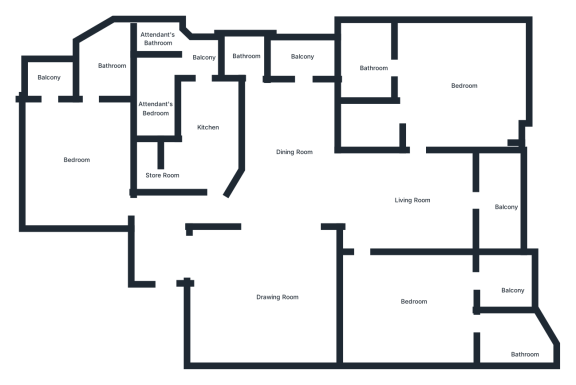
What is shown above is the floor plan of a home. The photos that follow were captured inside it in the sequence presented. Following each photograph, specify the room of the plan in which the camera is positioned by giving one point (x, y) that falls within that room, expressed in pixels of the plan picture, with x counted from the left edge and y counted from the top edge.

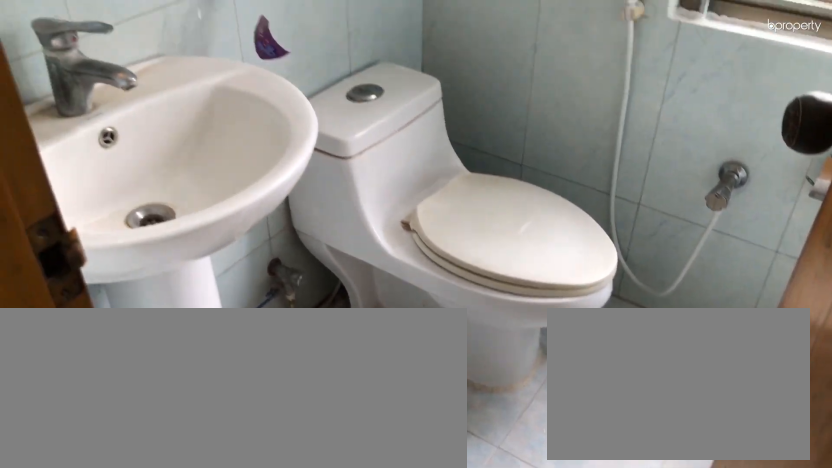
(242, 53)
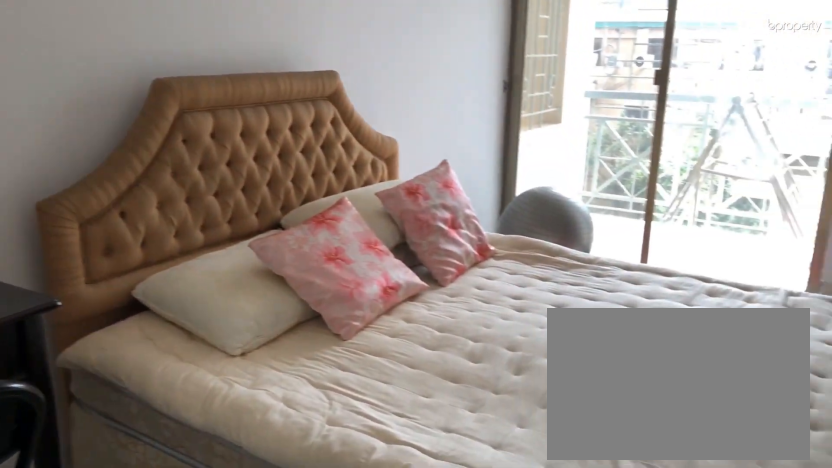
(81, 144)
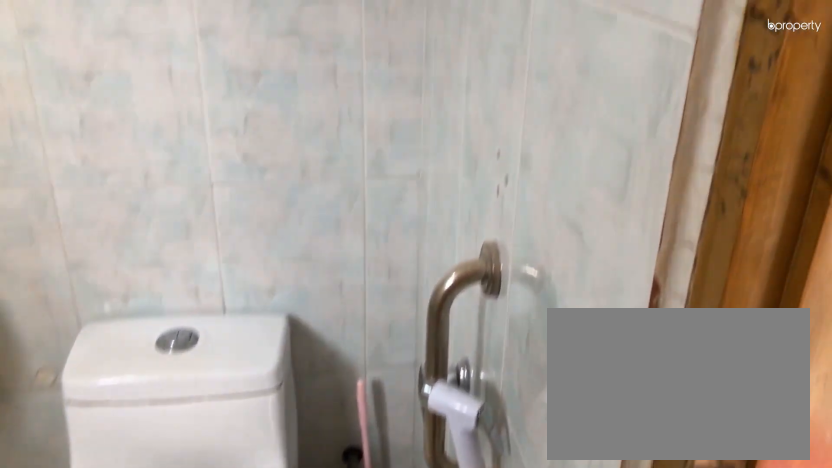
(100, 59)
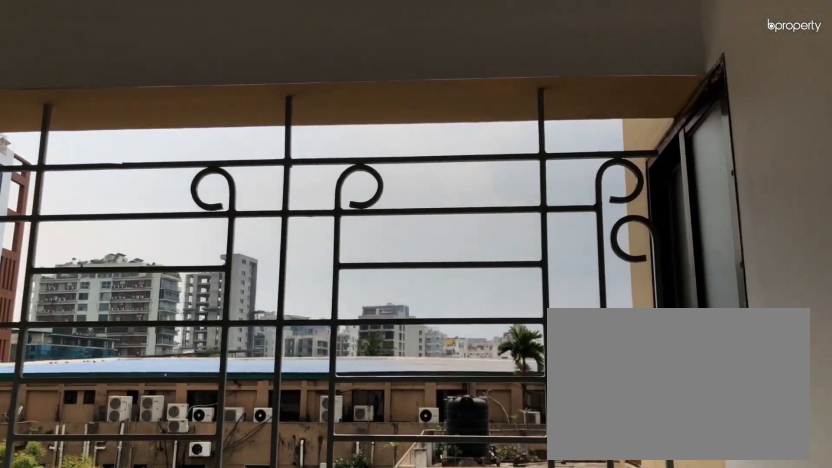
(55, 77)
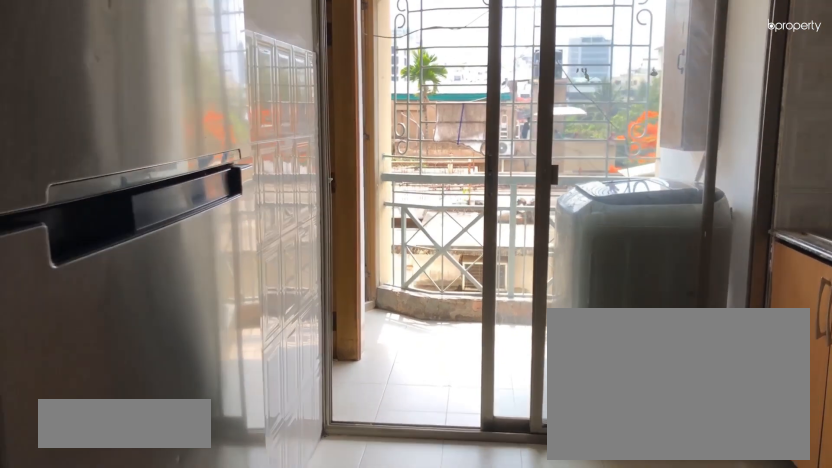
(208, 124)
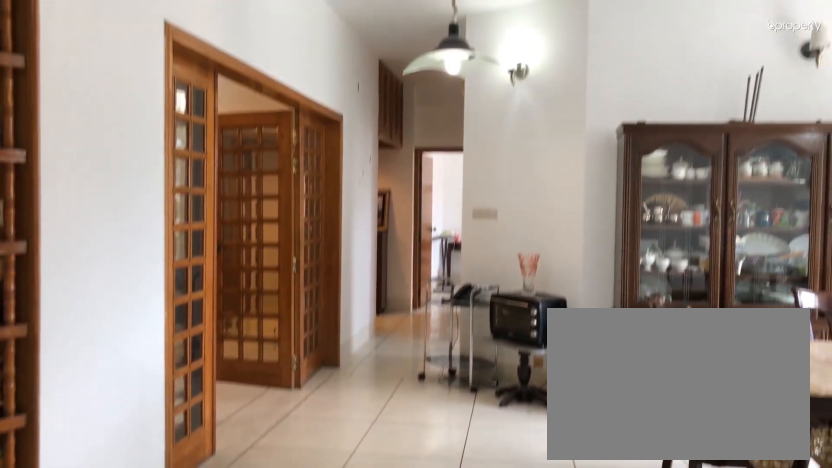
(417, 197)
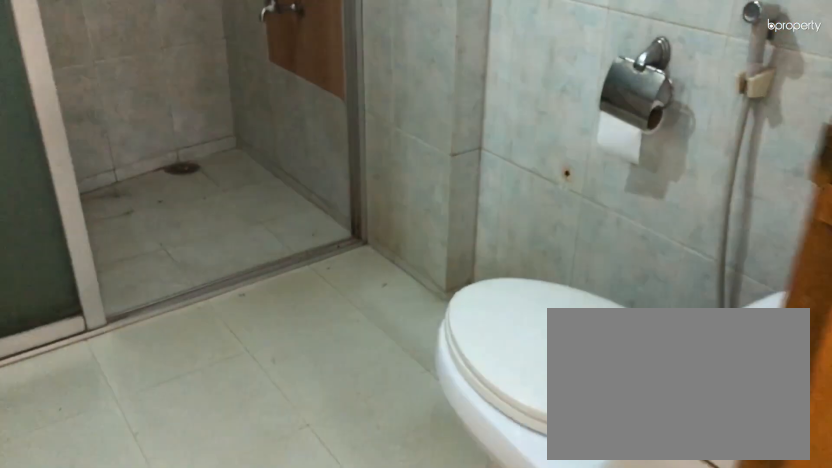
(513, 331)
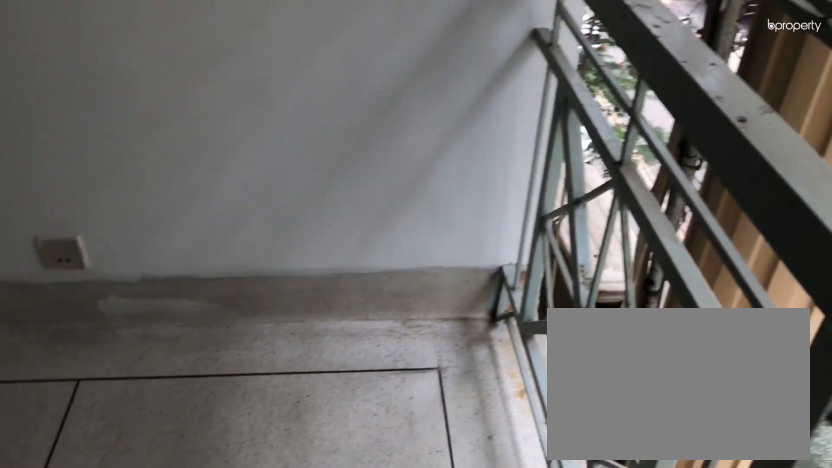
(513, 281)
